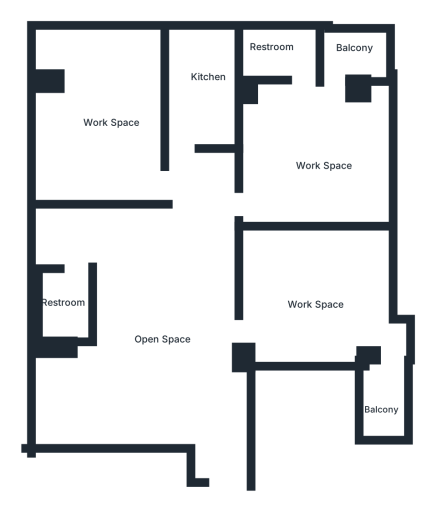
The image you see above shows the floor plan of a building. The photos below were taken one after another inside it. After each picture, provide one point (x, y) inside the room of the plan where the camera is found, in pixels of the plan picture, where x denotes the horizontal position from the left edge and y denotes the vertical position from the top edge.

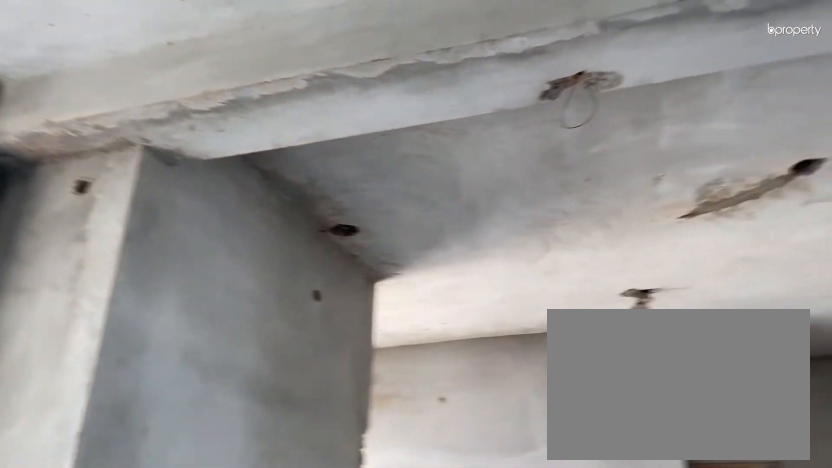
(187, 320)
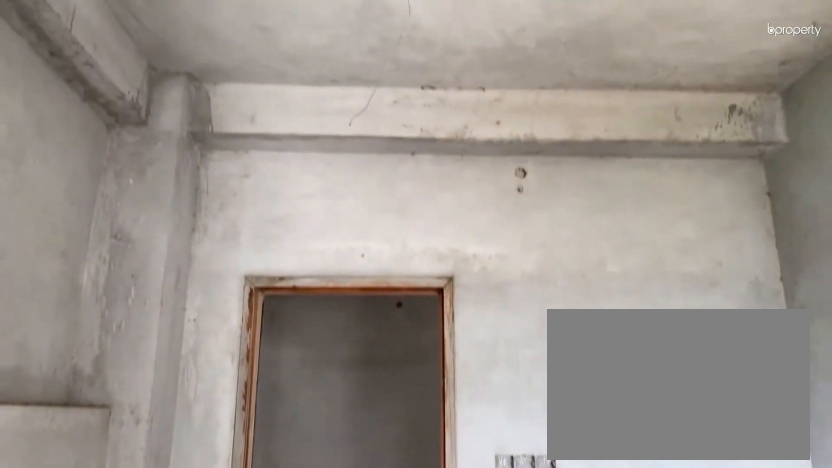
(323, 318)
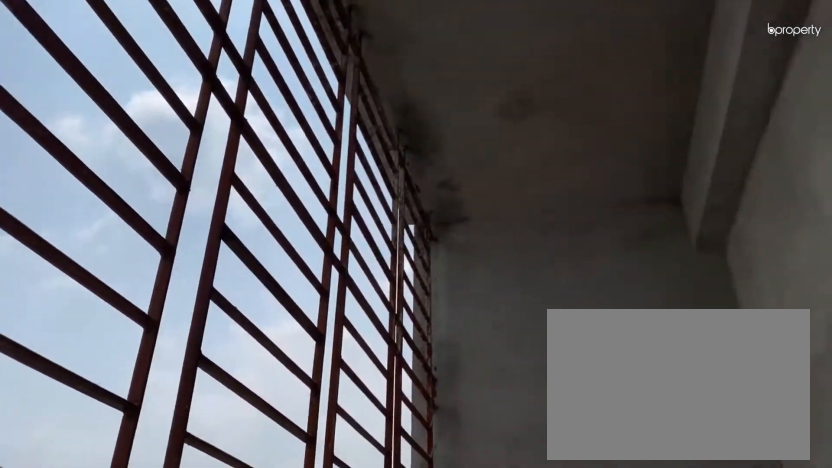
(386, 397)
